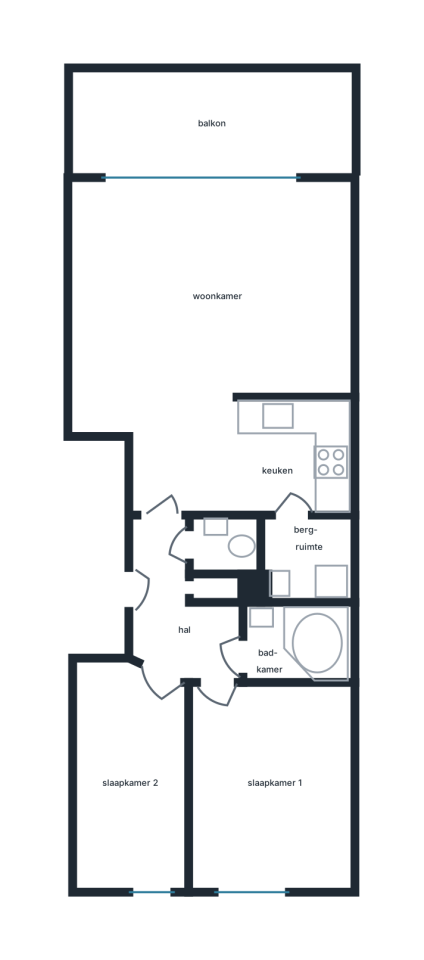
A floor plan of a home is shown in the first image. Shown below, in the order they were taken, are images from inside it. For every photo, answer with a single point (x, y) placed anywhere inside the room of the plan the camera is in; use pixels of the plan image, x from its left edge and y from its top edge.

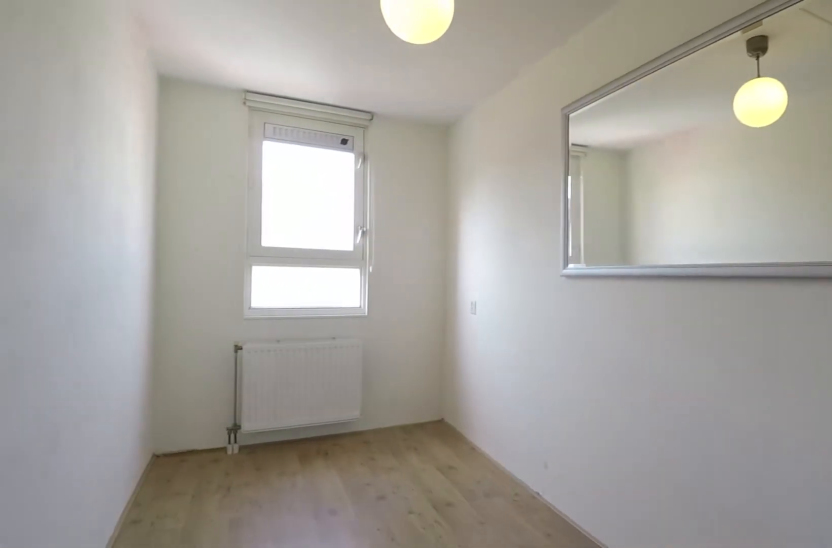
(132, 777)
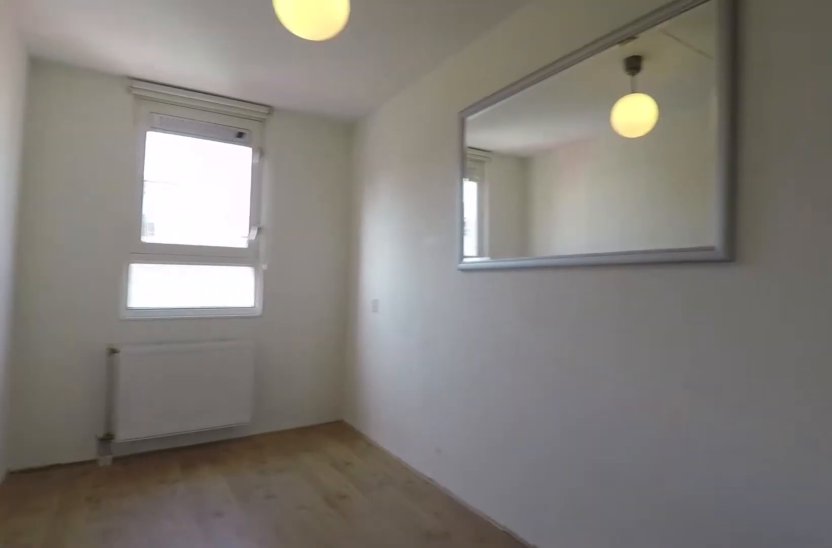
(132, 777)
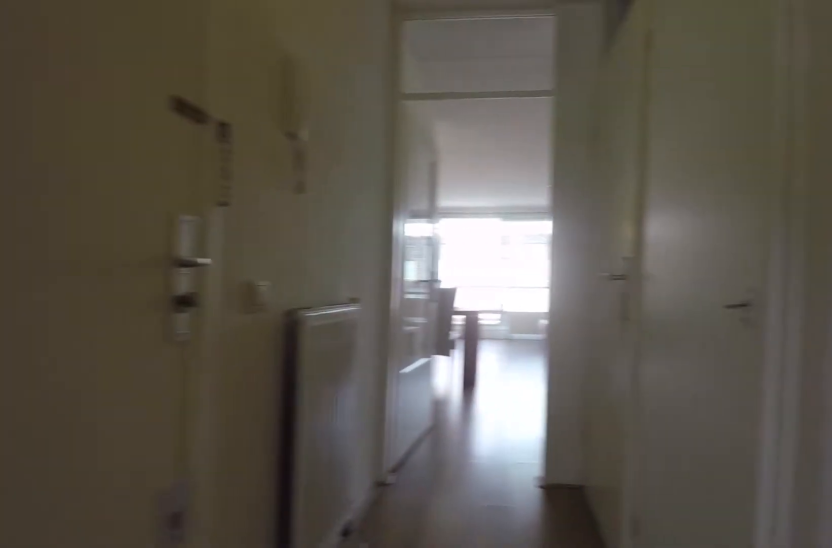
(180, 611)
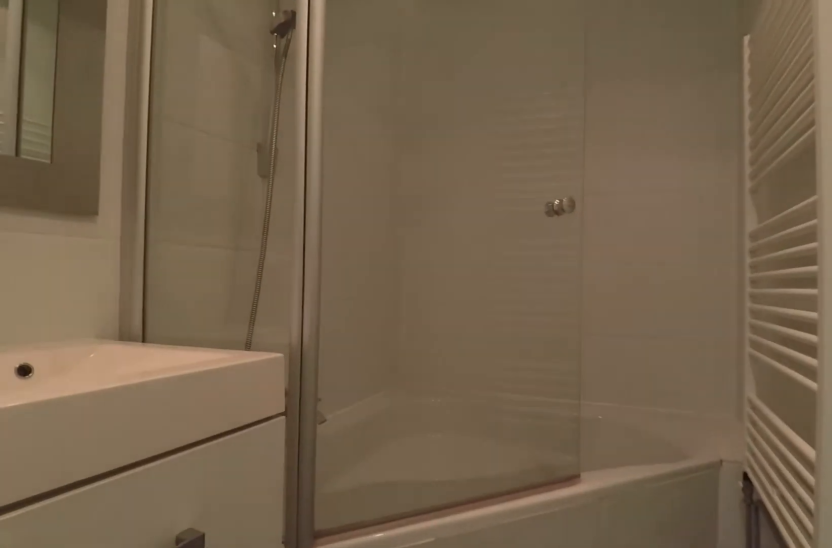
(296, 641)
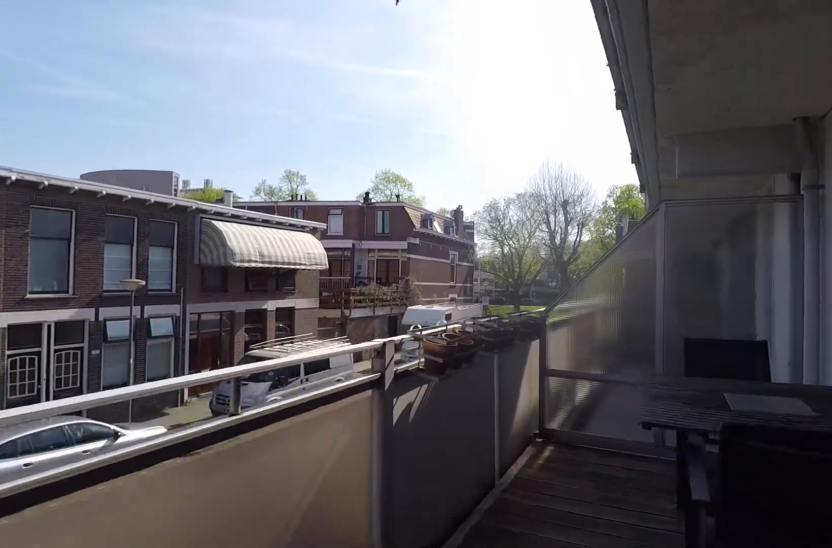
(210, 125)
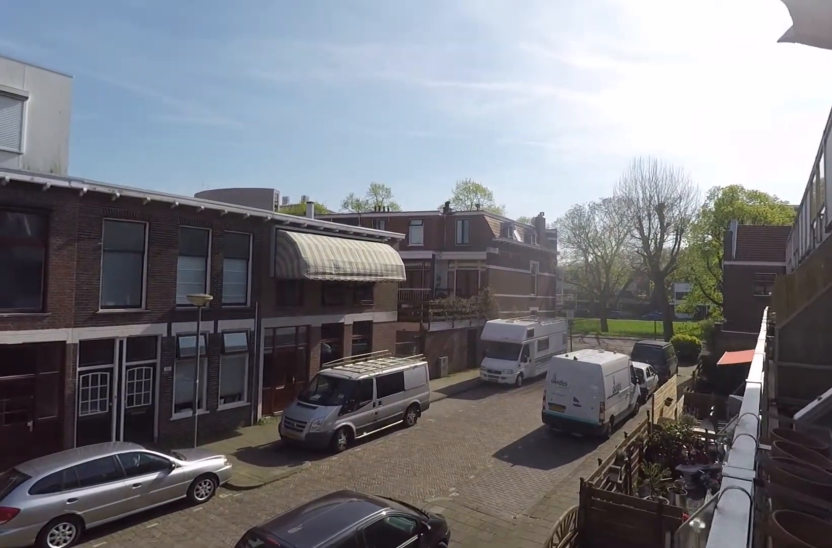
(210, 125)
